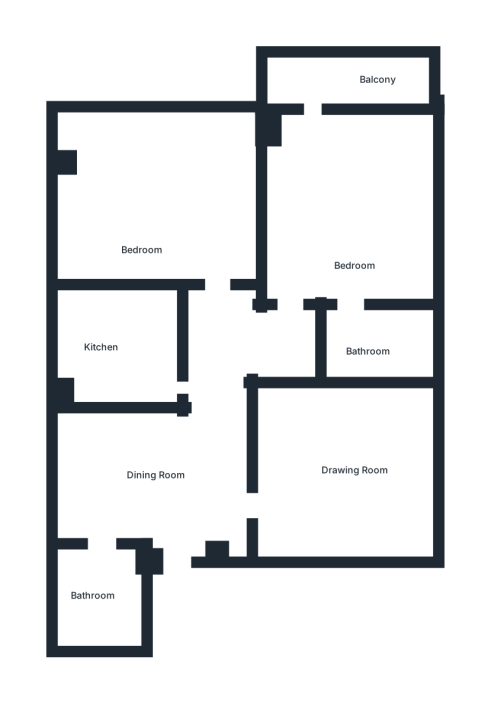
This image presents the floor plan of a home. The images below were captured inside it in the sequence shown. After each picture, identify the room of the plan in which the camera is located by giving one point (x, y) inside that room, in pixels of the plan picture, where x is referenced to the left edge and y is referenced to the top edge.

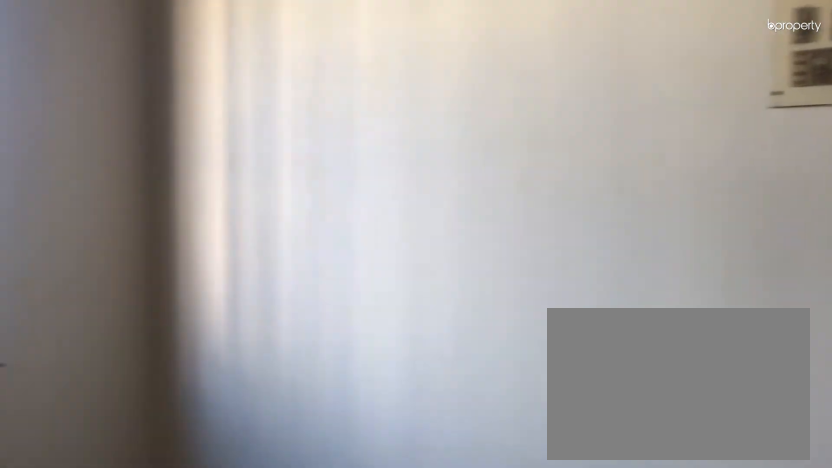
(158, 470)
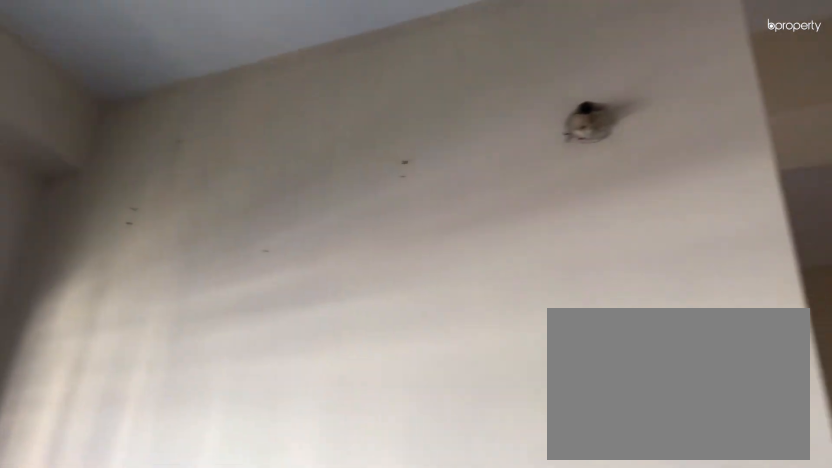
(158, 470)
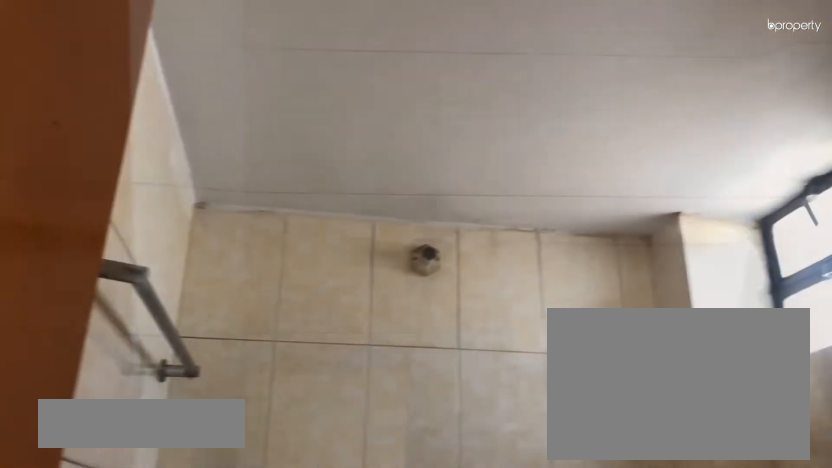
(98, 597)
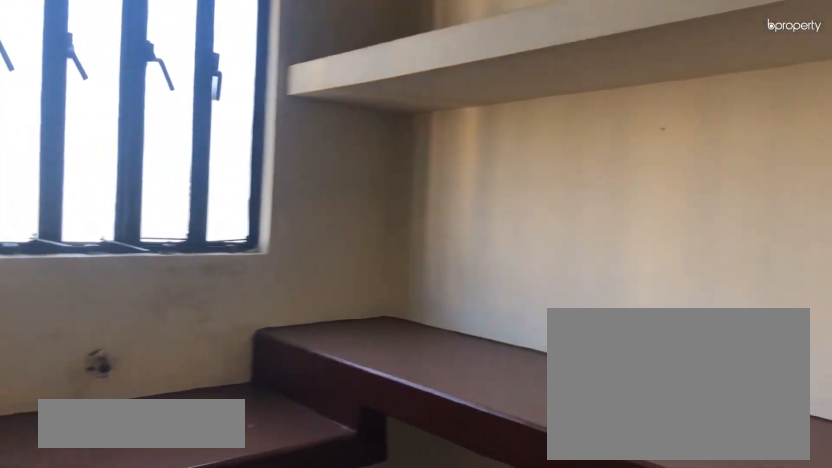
(108, 342)
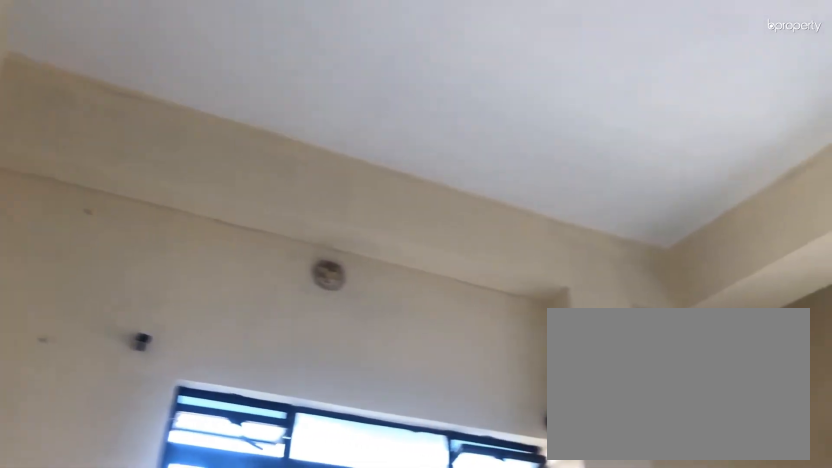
(140, 209)
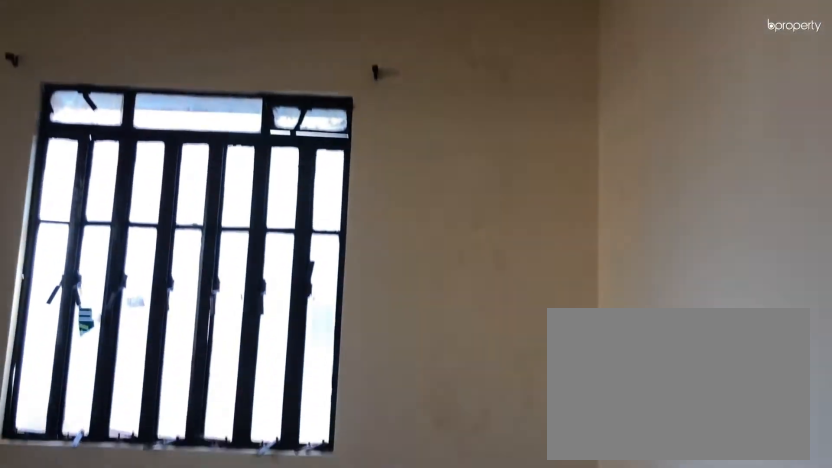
(140, 209)
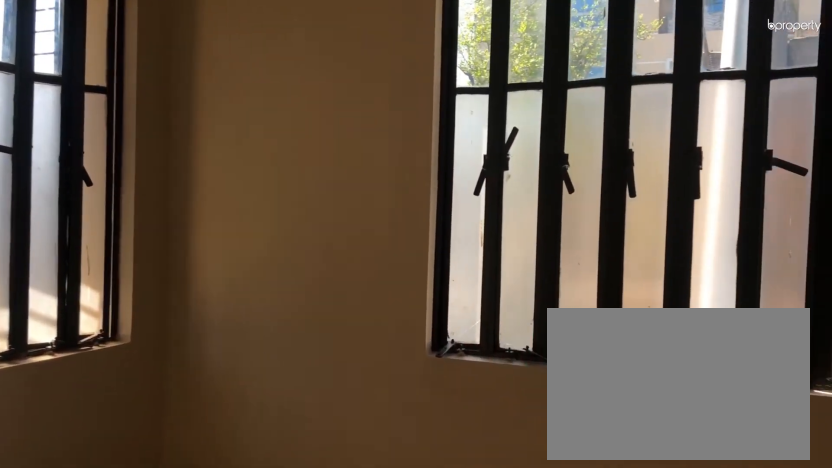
(349, 205)
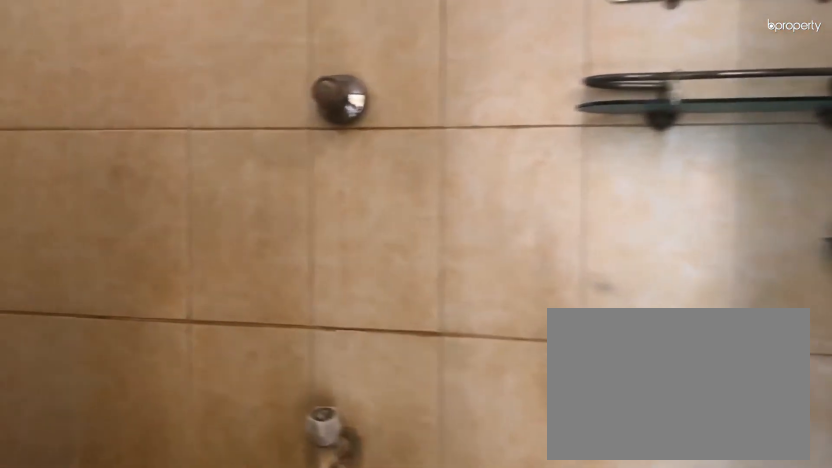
(381, 346)
